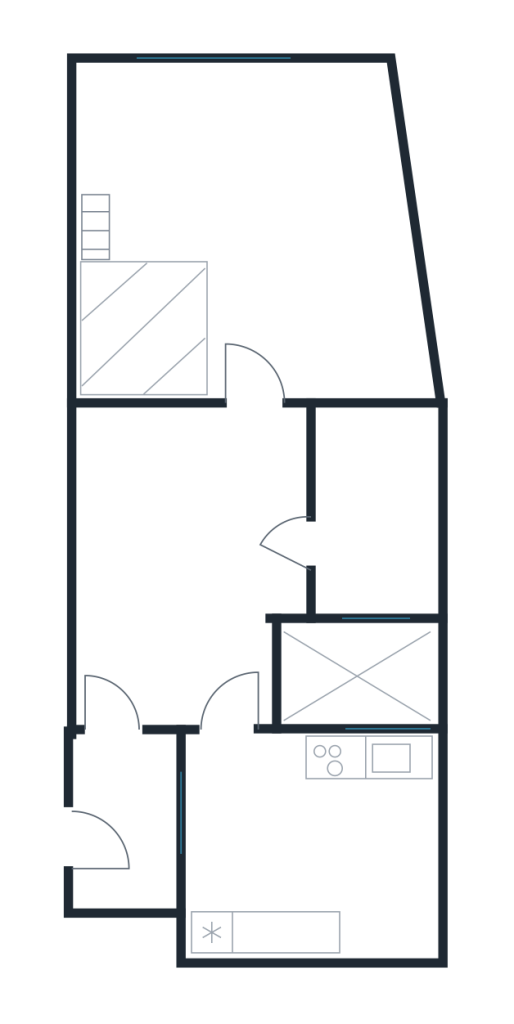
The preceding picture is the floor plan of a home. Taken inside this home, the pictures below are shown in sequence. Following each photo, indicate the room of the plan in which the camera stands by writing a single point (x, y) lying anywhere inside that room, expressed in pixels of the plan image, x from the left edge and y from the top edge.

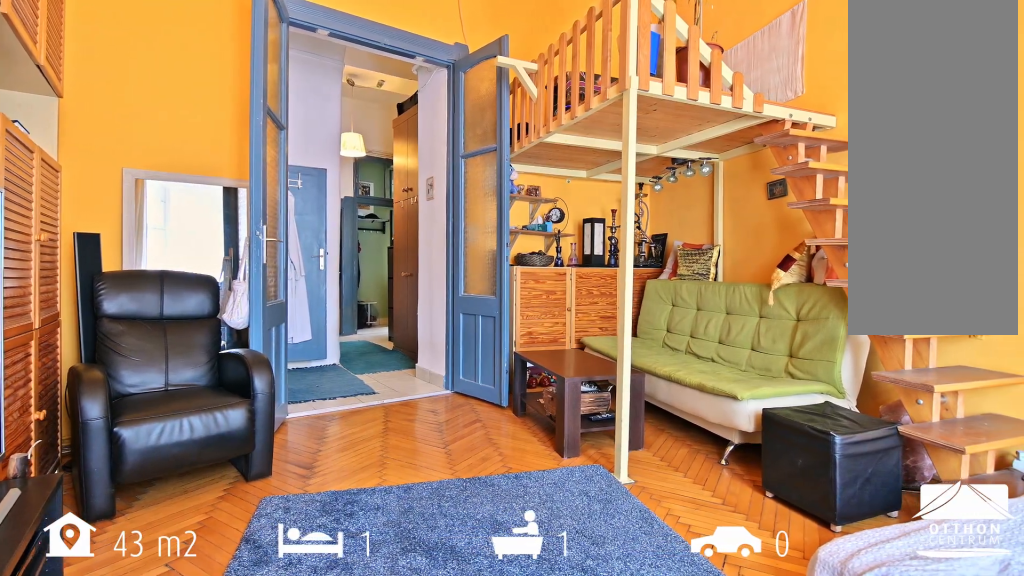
(258, 231)
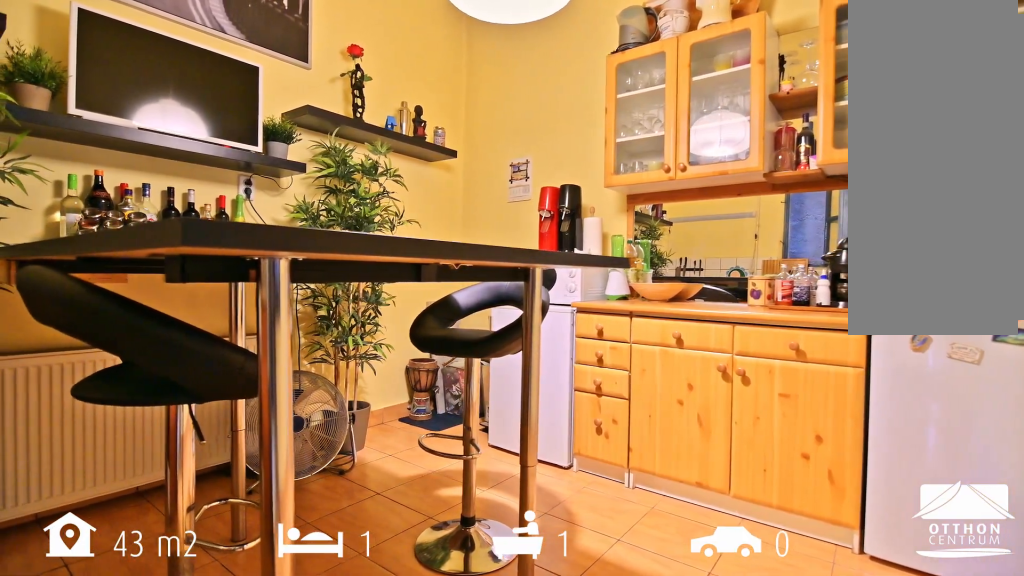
(304, 847)
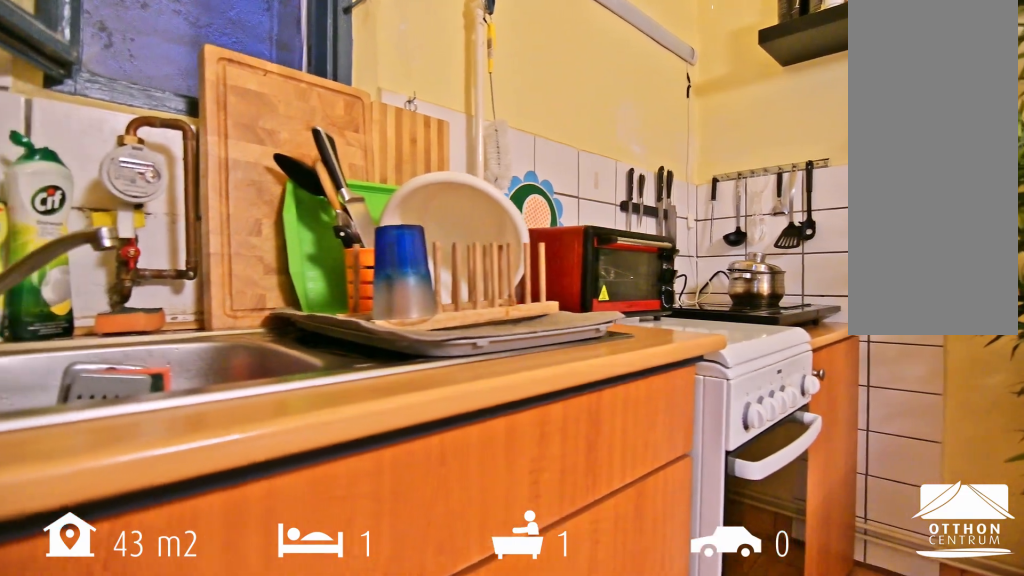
(304, 847)
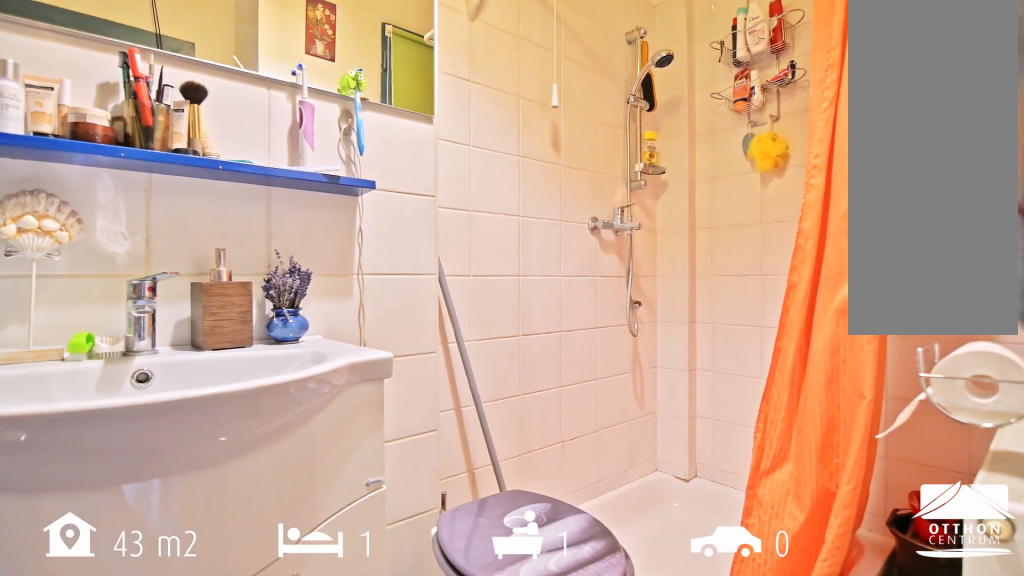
(370, 516)
